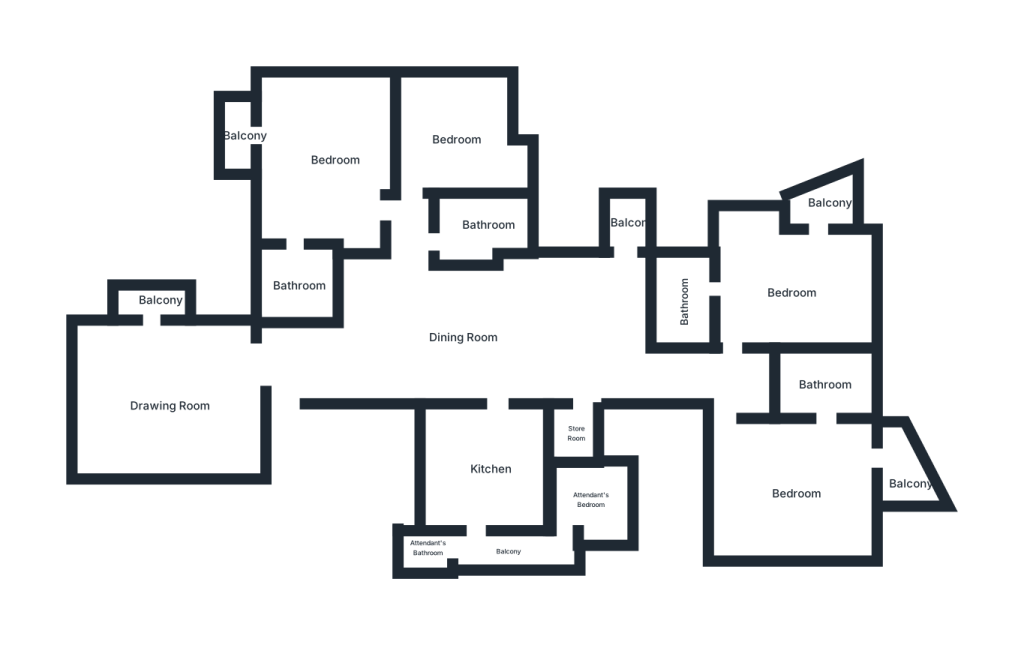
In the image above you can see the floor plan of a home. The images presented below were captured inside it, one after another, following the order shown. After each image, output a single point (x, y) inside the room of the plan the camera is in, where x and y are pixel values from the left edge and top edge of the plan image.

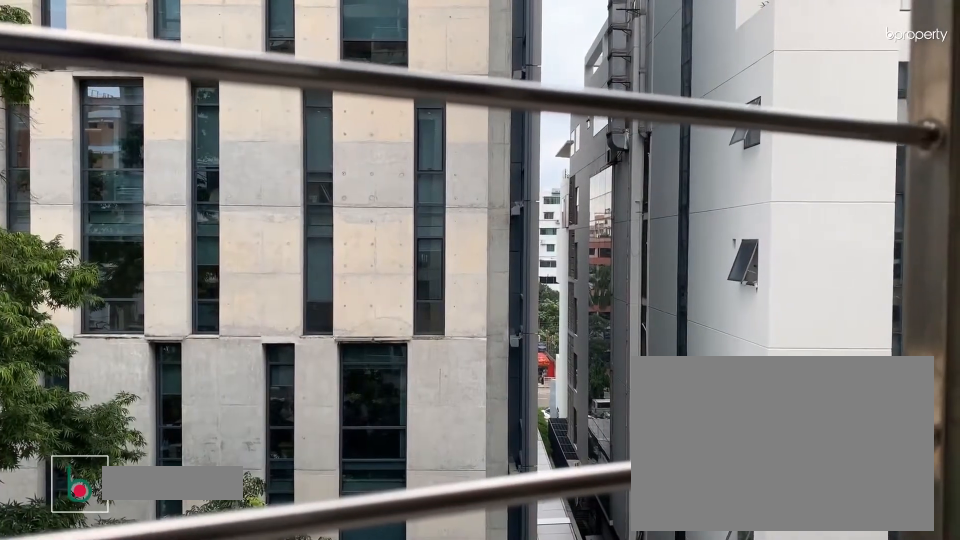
(834, 204)
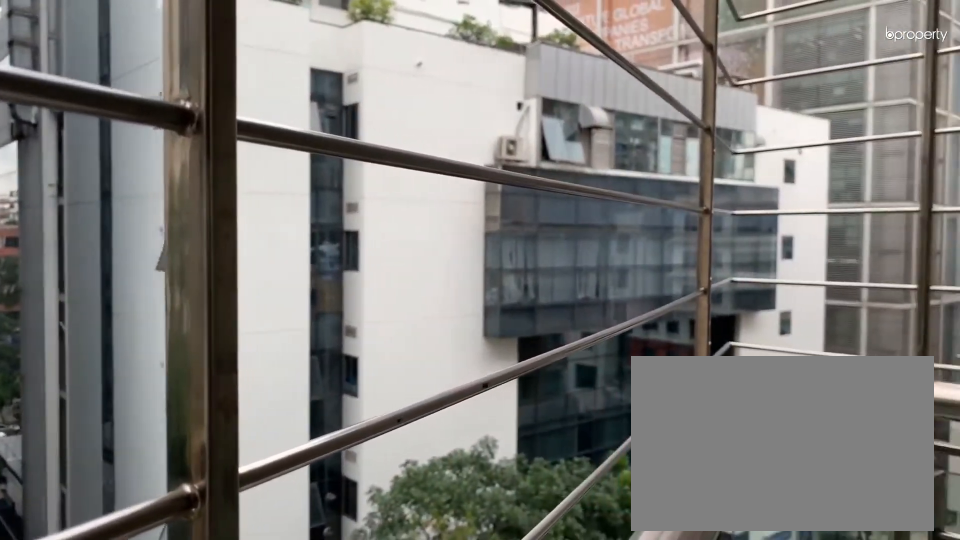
(834, 204)
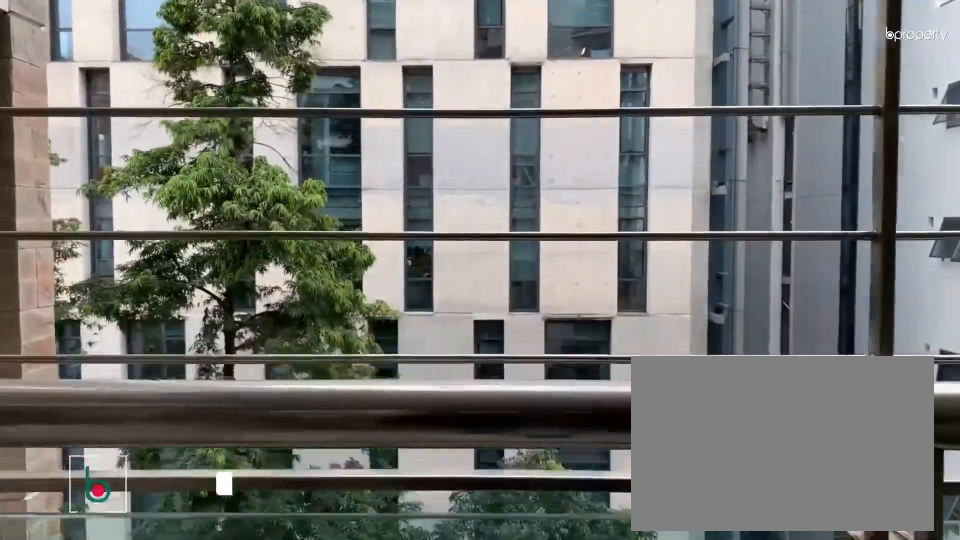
(629, 224)
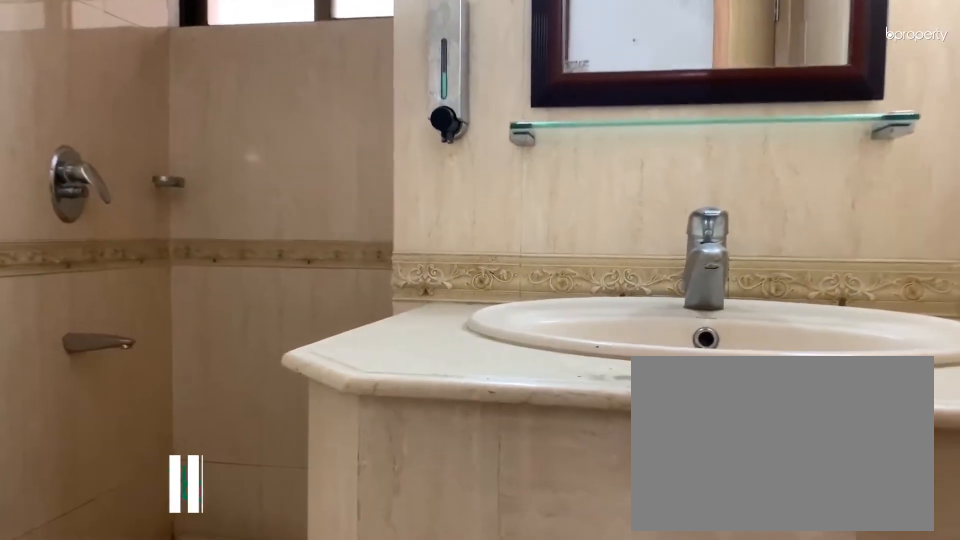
(478, 230)
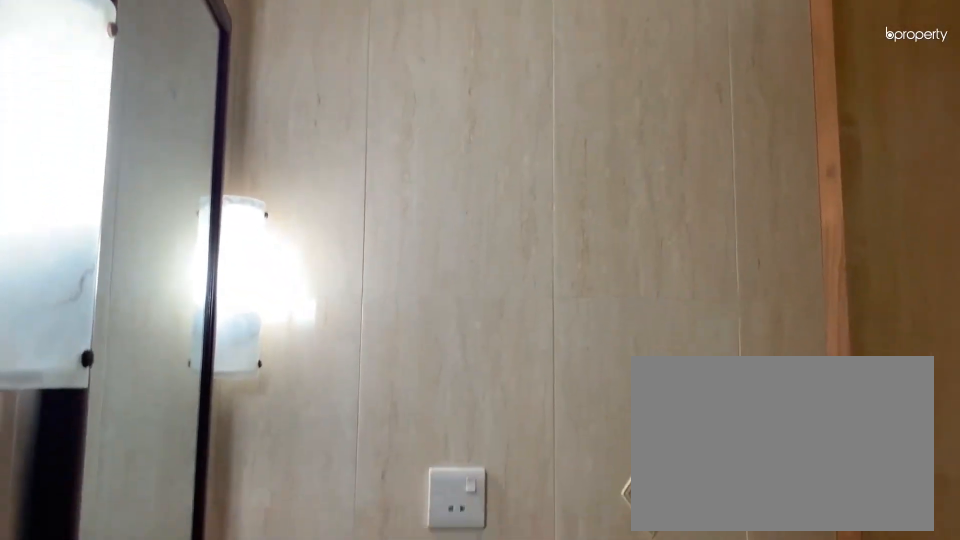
(478, 230)
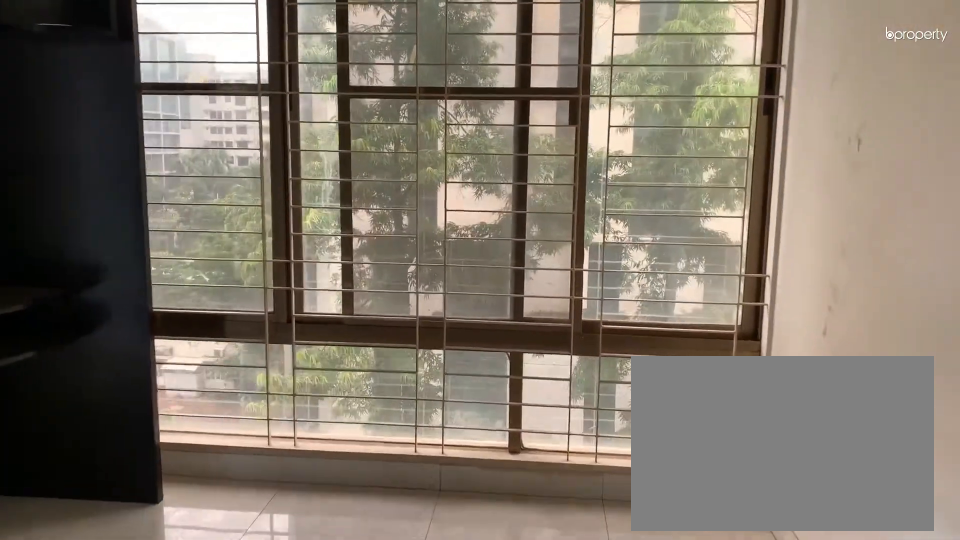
(337, 160)
